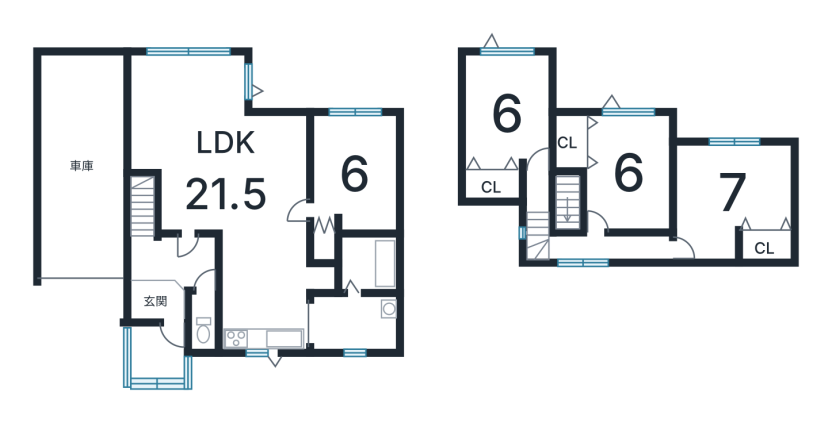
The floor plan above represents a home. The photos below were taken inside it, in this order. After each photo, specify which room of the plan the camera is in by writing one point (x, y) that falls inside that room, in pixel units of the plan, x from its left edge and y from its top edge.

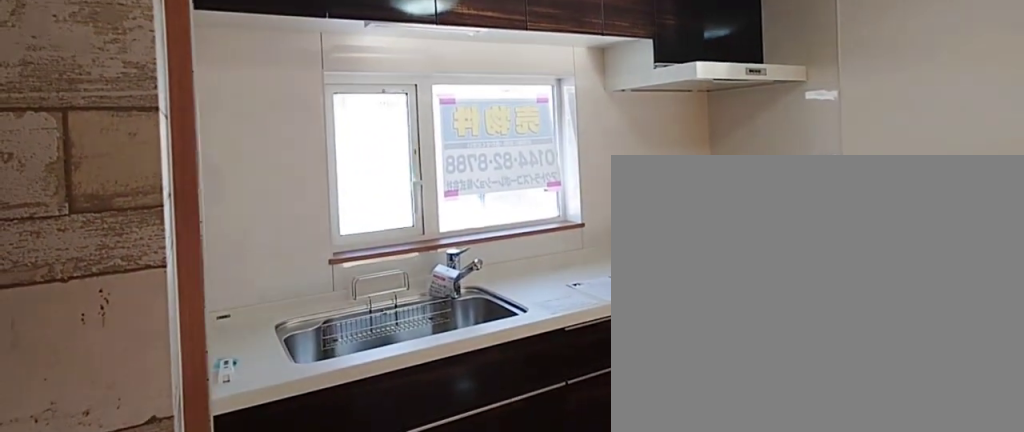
(267, 303)
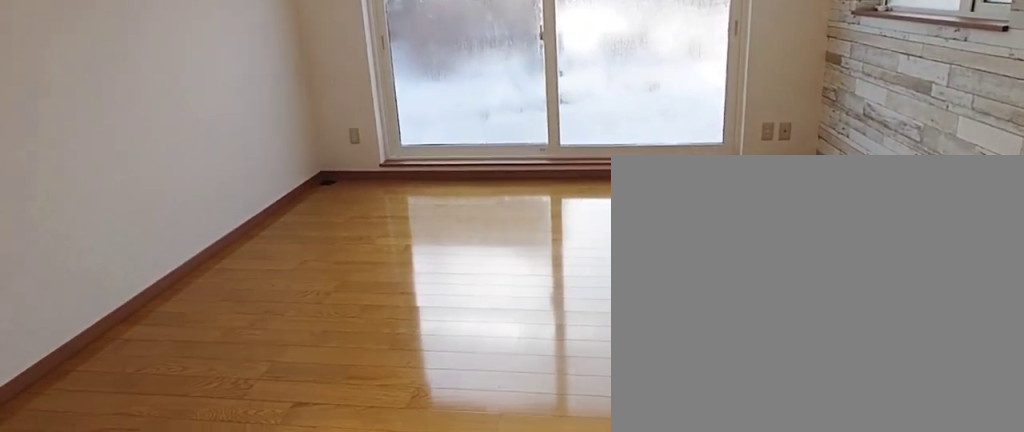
(234, 168)
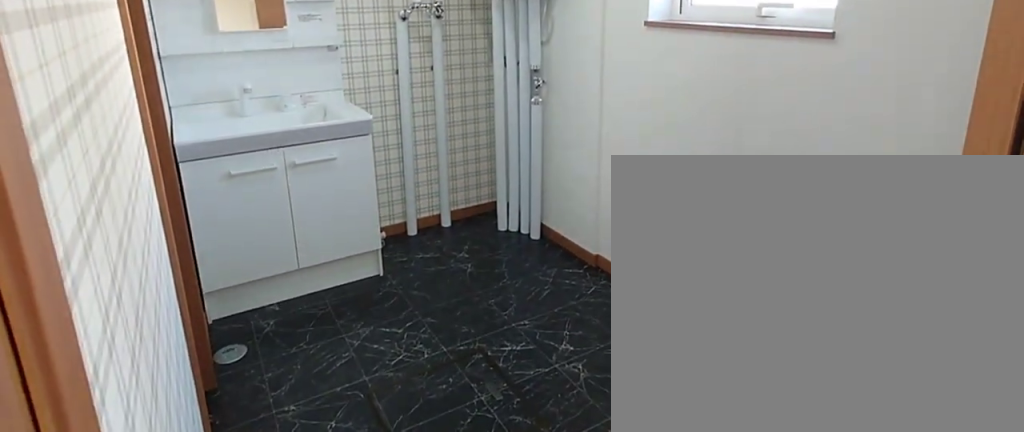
(355, 322)
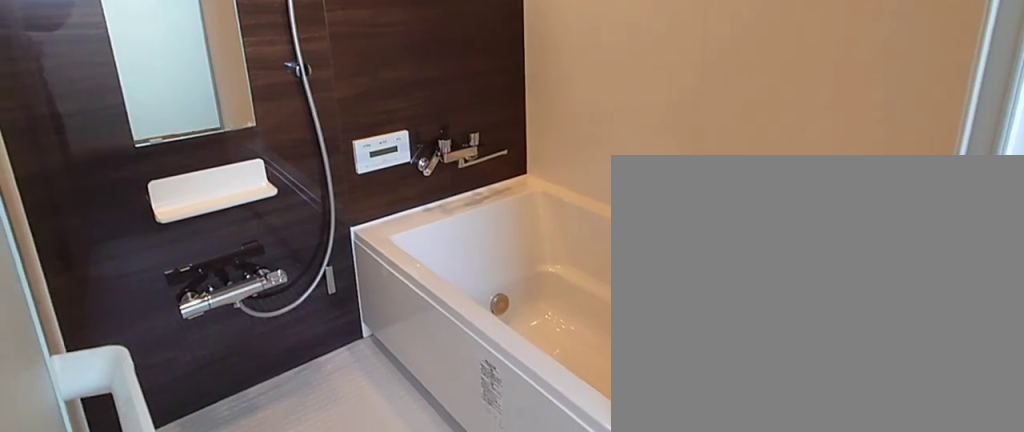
(355, 322)
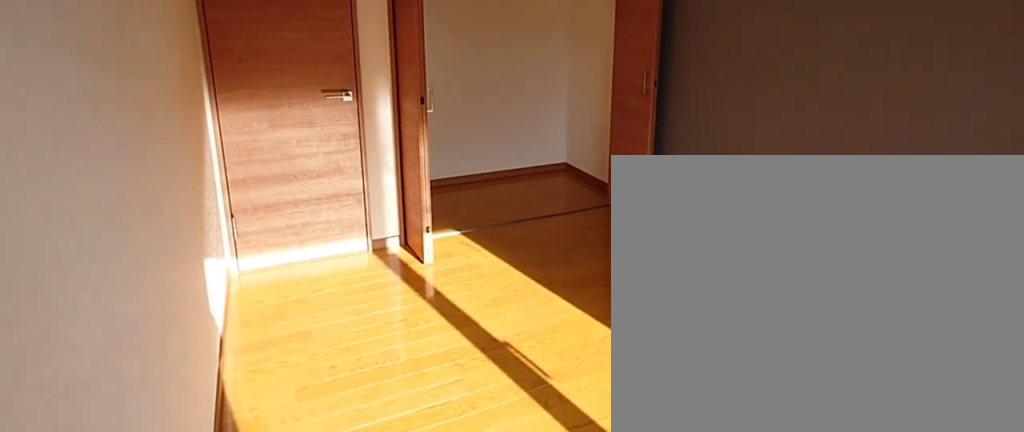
(513, 113)
